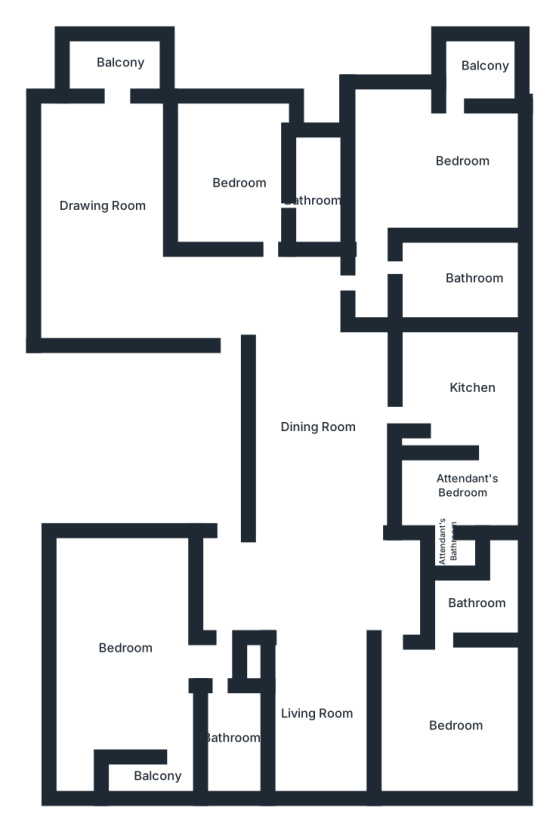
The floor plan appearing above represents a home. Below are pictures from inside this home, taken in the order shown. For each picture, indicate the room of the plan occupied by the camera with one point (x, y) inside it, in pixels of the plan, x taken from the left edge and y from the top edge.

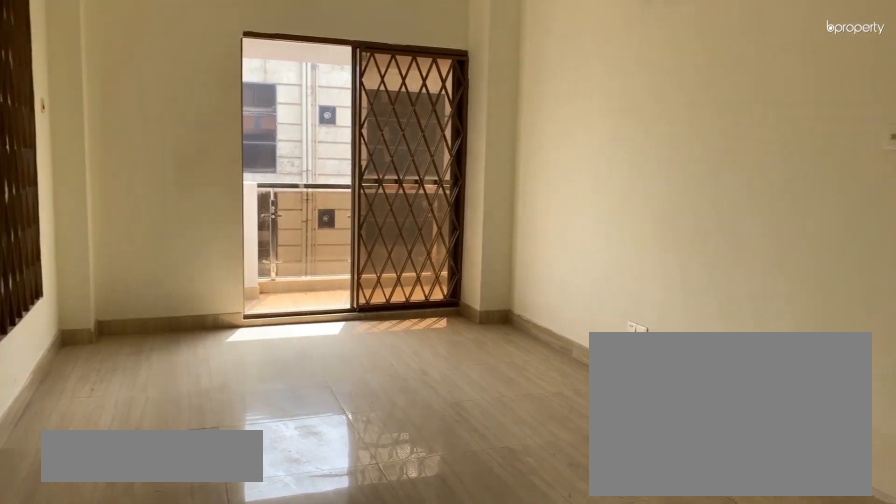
(106, 190)
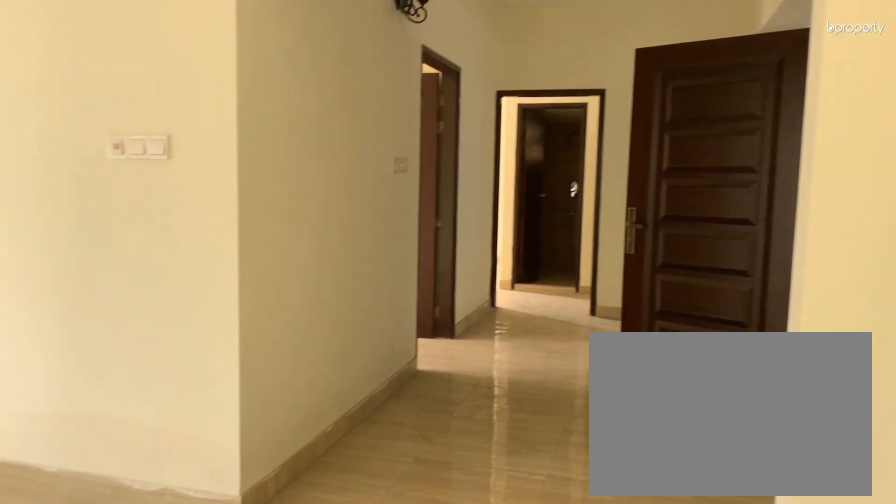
(106, 190)
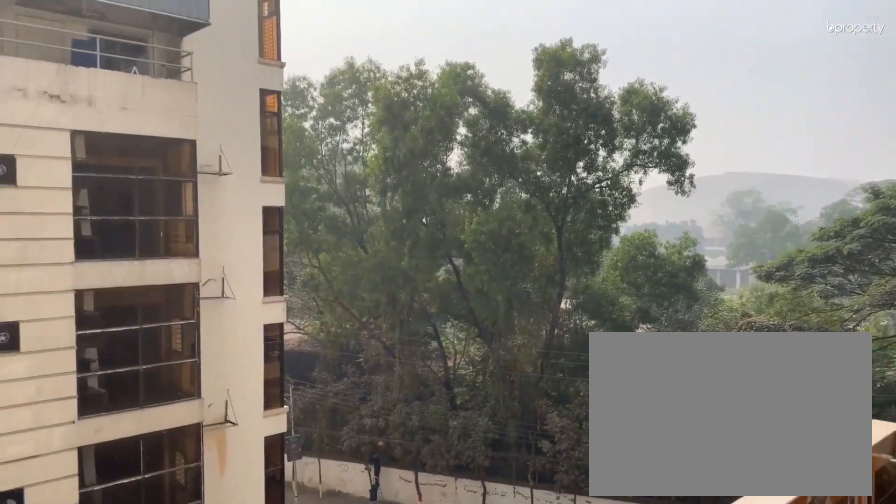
(118, 74)
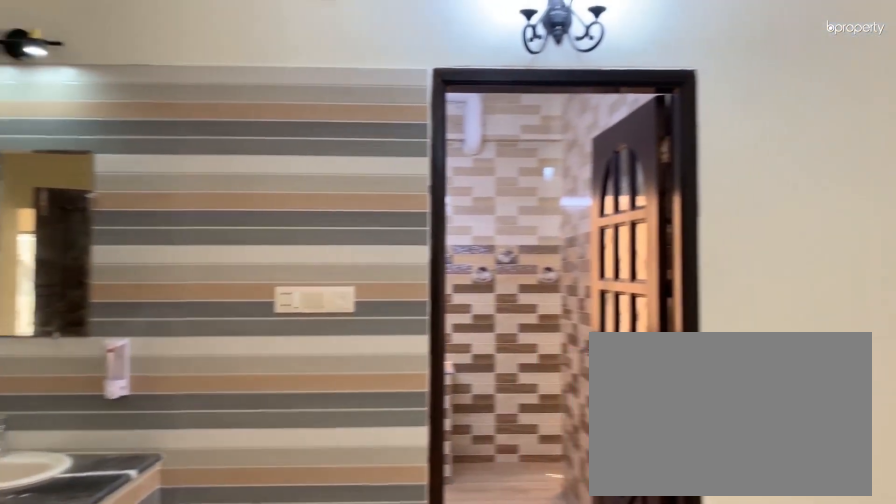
(318, 439)
